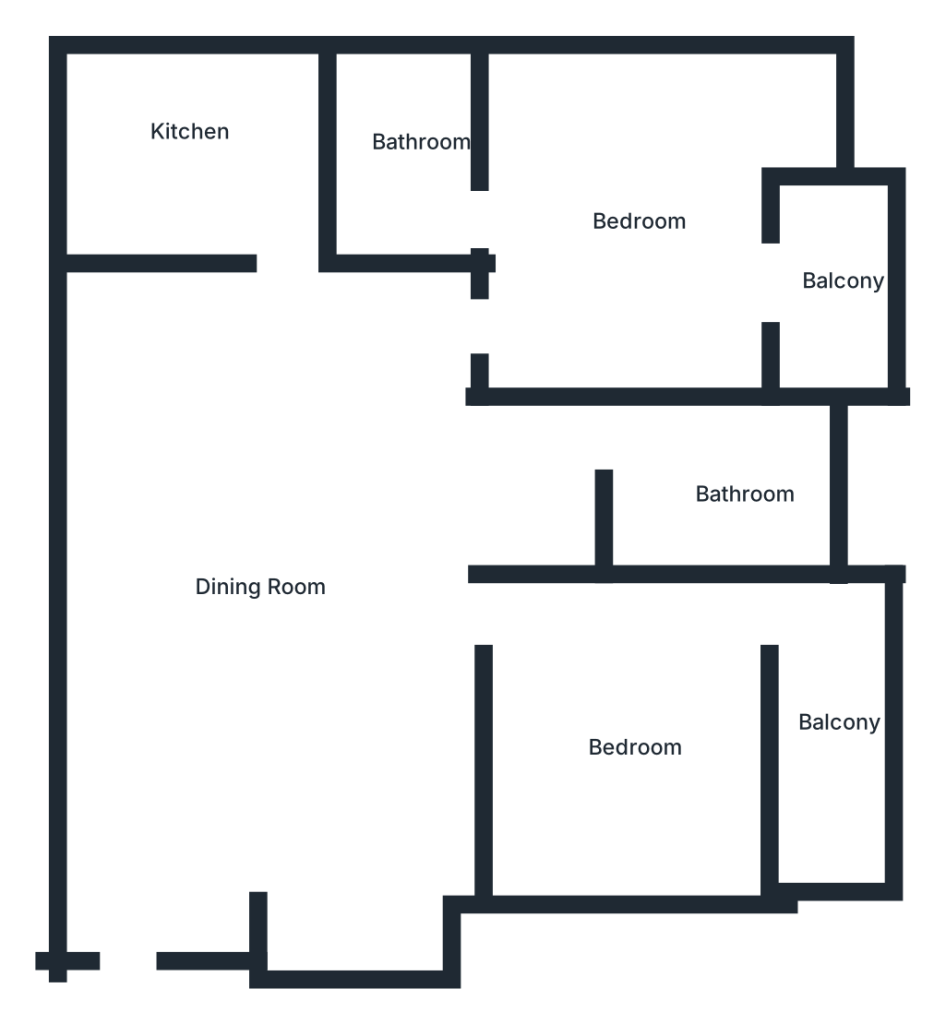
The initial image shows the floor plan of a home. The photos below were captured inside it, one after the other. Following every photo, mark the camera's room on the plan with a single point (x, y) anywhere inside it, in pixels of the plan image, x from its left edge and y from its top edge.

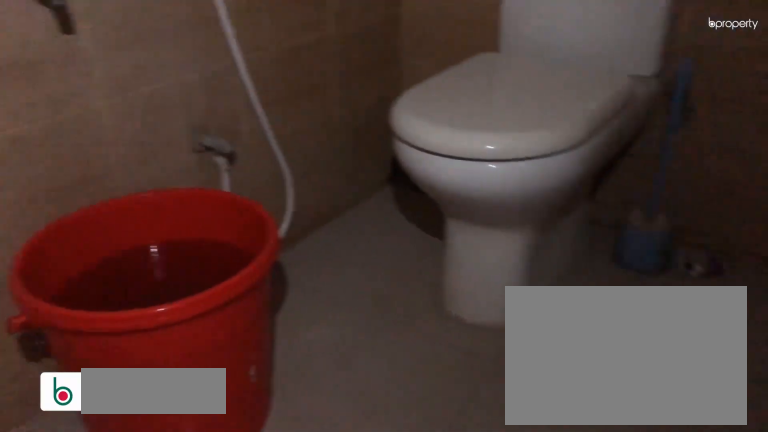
(404, 169)
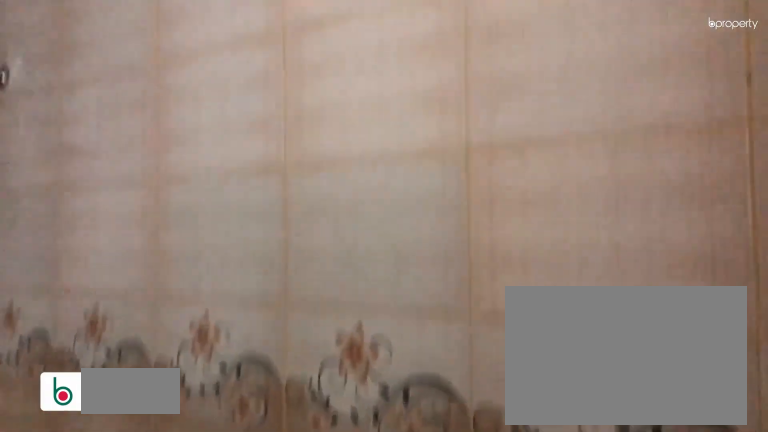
(722, 481)
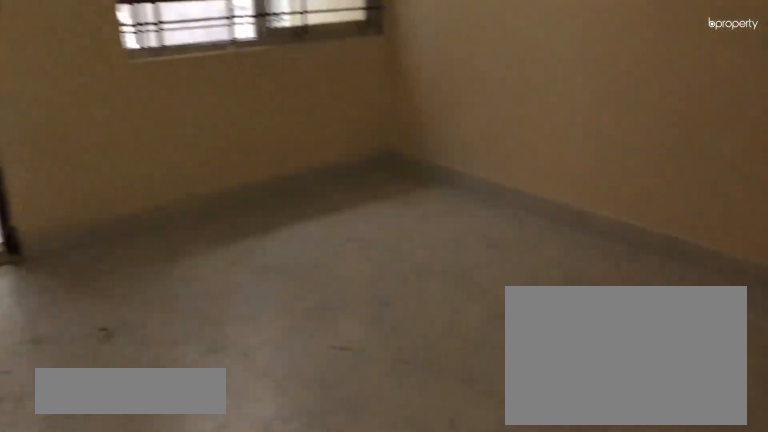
(619, 717)
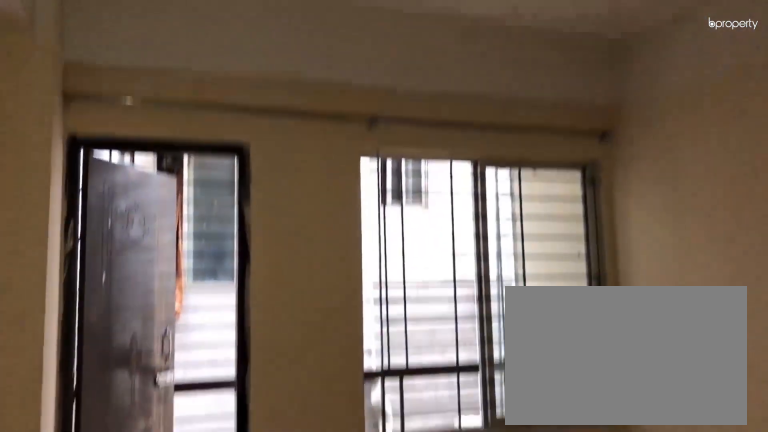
(619, 717)
